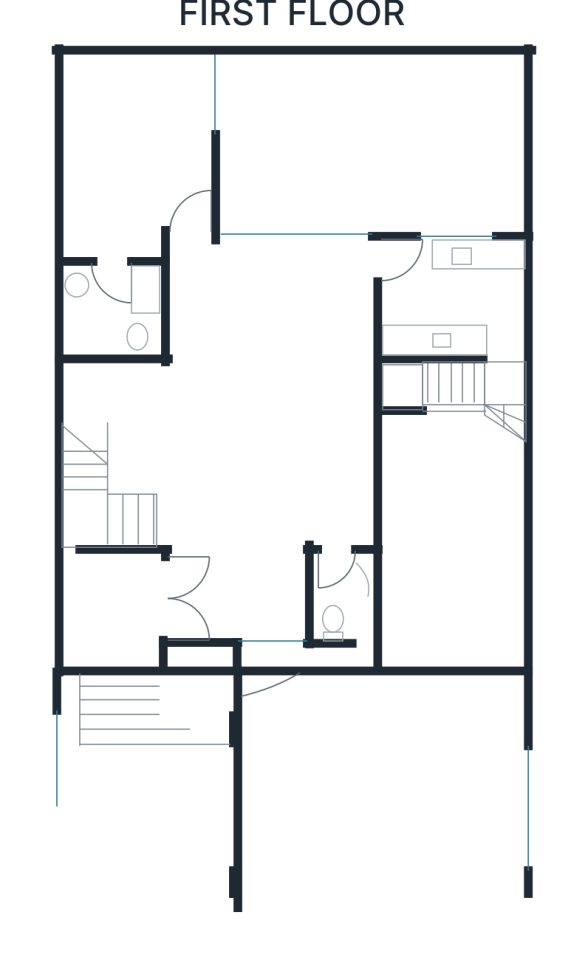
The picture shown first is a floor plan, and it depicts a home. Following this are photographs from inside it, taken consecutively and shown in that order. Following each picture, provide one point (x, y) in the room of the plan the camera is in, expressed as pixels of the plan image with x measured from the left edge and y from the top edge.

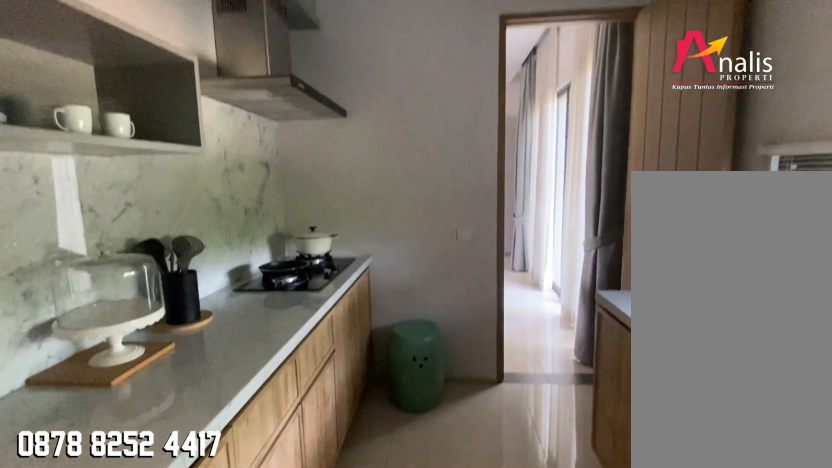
(451, 301)
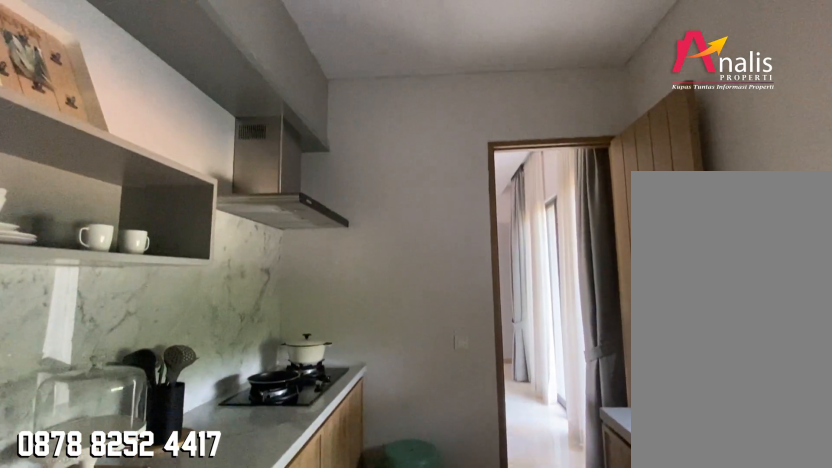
(451, 301)
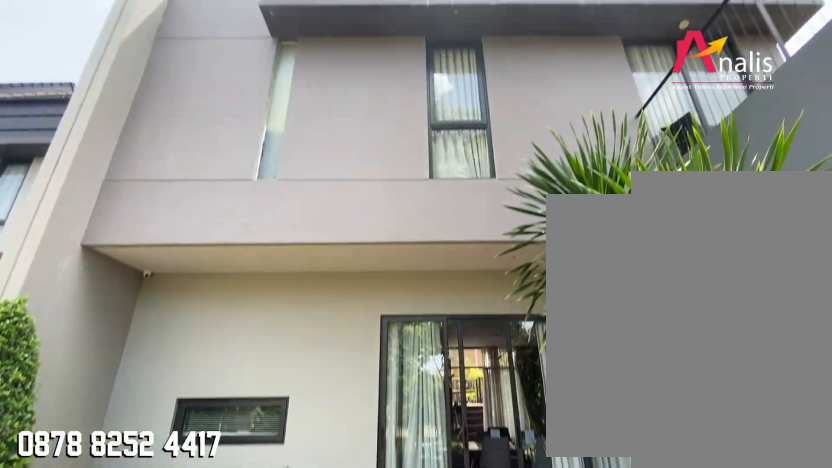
(377, 125)
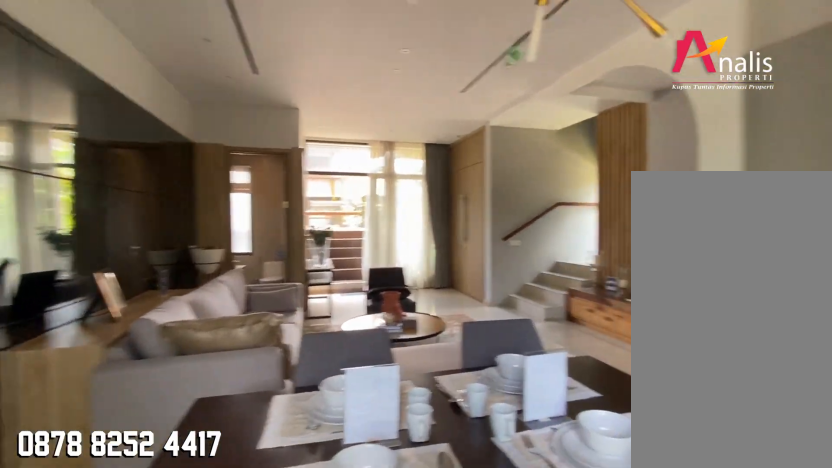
(243, 437)
